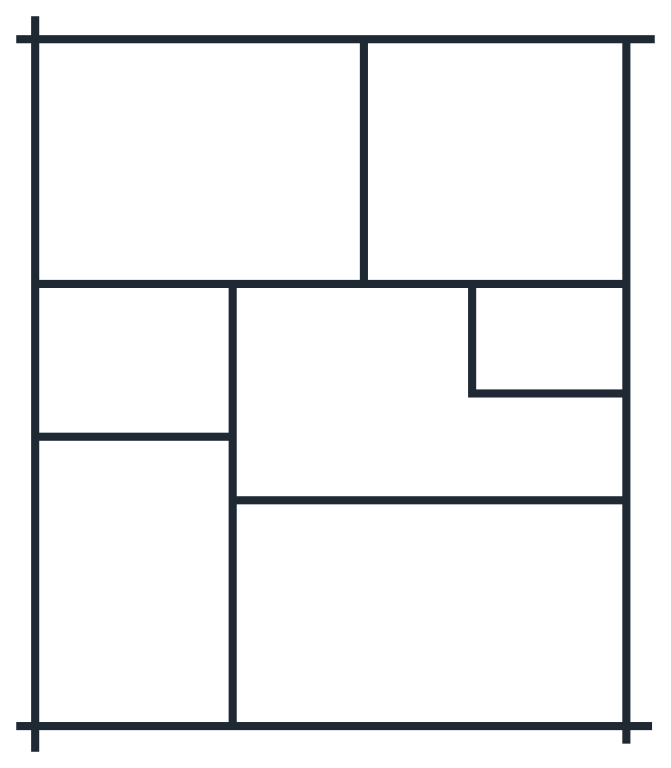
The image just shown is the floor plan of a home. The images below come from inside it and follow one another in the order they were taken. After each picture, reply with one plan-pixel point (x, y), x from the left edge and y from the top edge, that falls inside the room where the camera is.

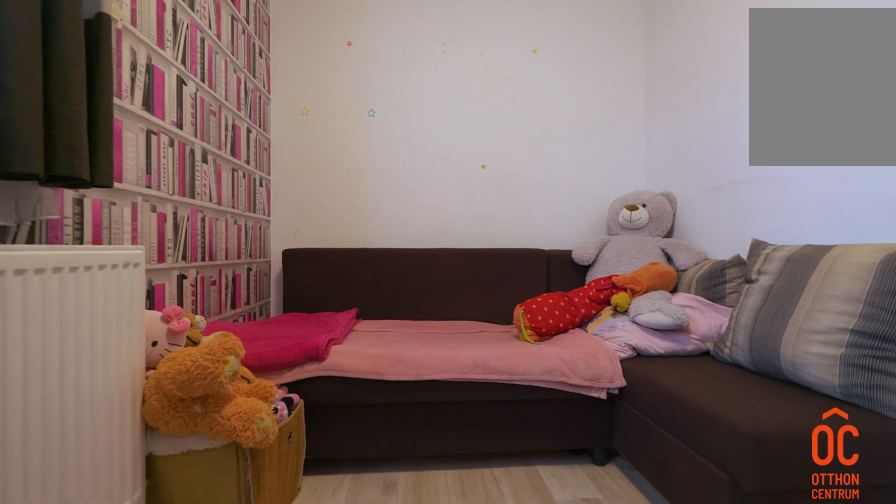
(187, 150)
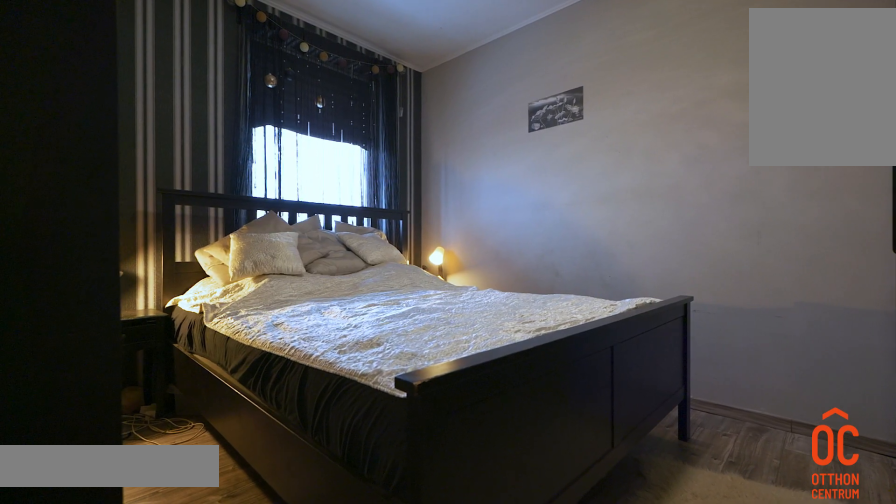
(385, 604)
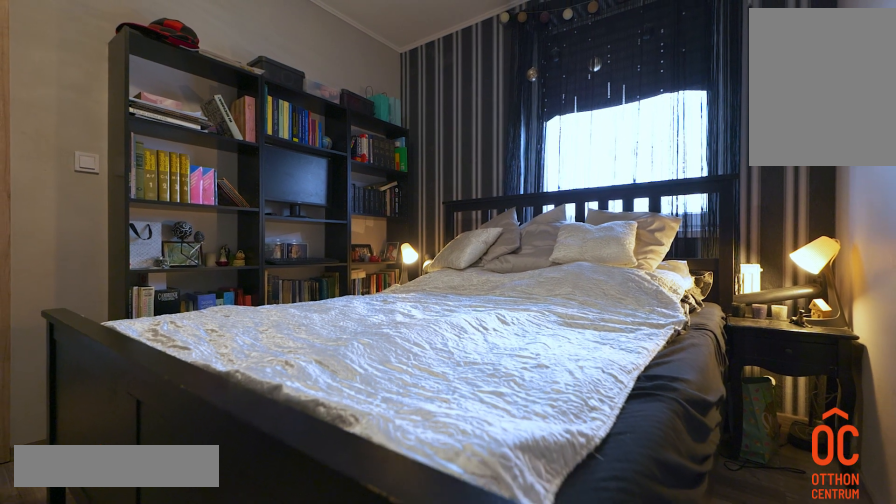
(386, 604)
